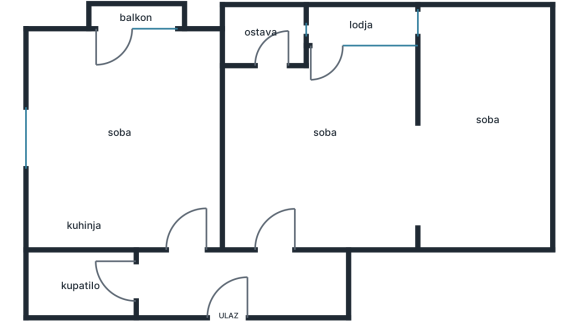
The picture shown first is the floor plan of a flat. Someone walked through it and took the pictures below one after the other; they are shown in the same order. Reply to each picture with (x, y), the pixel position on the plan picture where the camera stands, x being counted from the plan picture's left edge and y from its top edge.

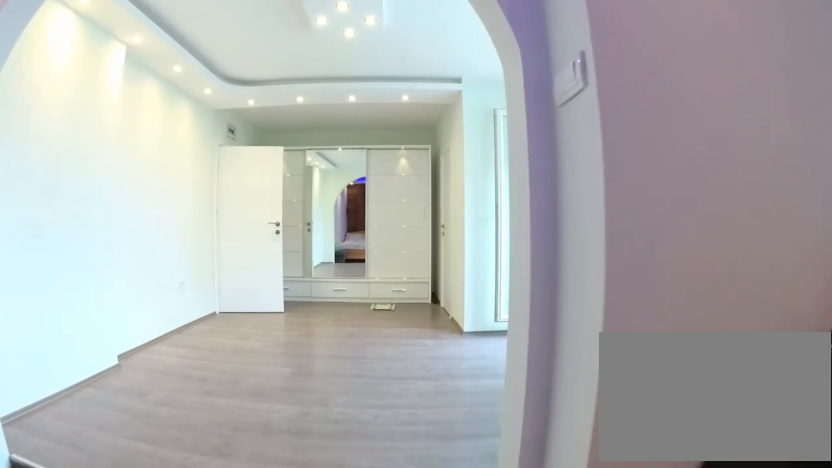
(473, 135)
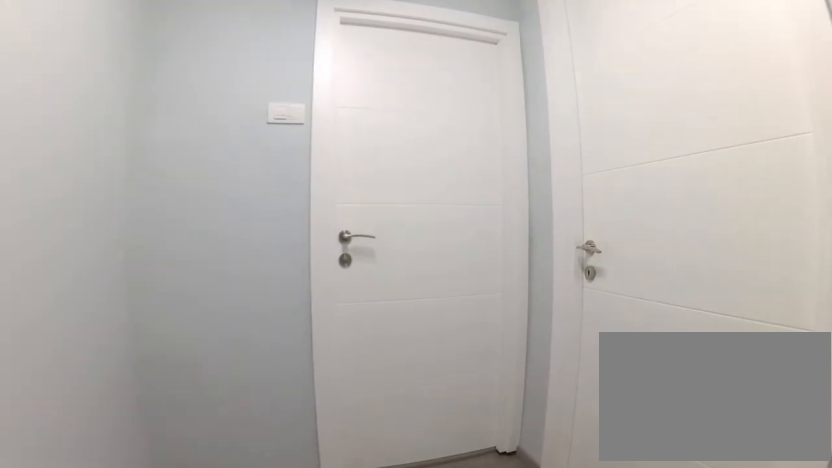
(223, 280)
